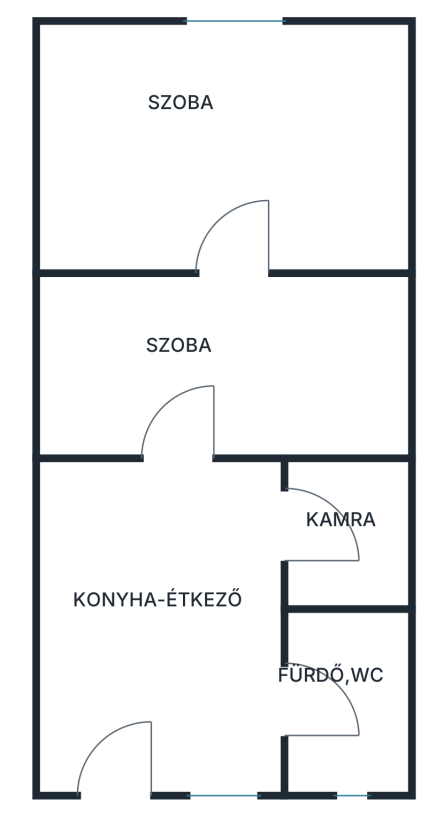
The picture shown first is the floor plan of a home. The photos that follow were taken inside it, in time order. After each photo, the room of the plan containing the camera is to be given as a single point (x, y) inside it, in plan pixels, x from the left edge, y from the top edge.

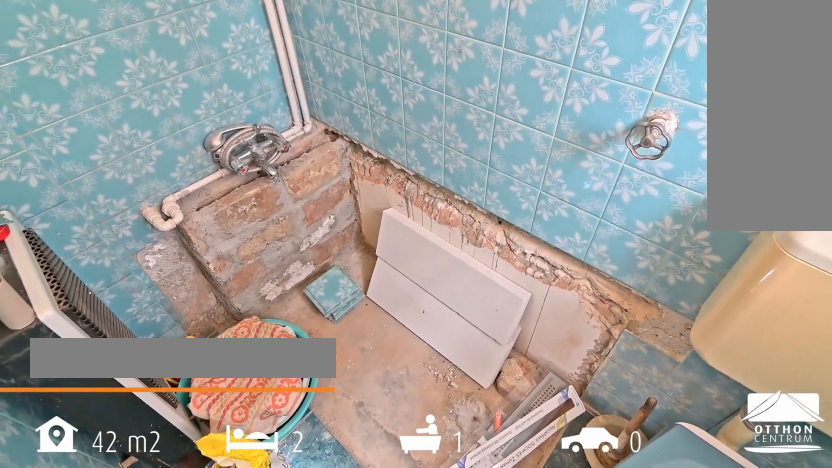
(349, 693)
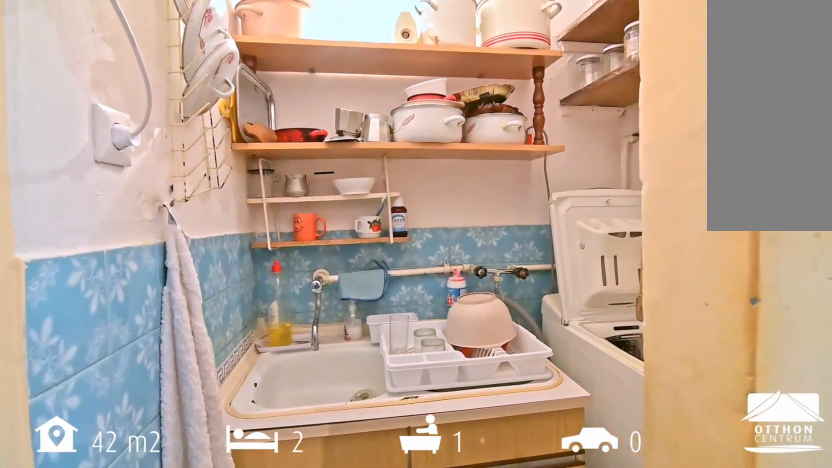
(354, 532)
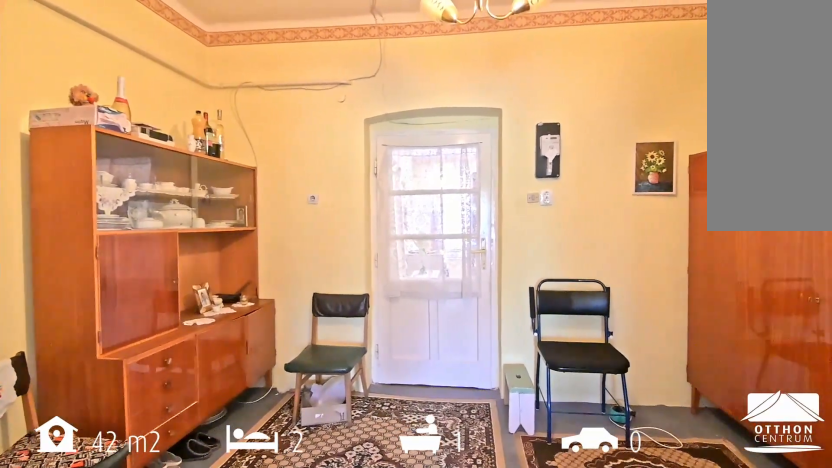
(215, 371)
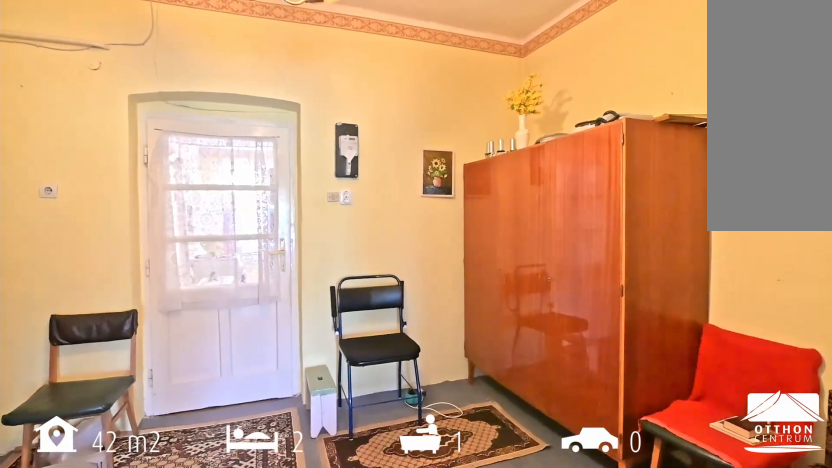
(215, 371)
